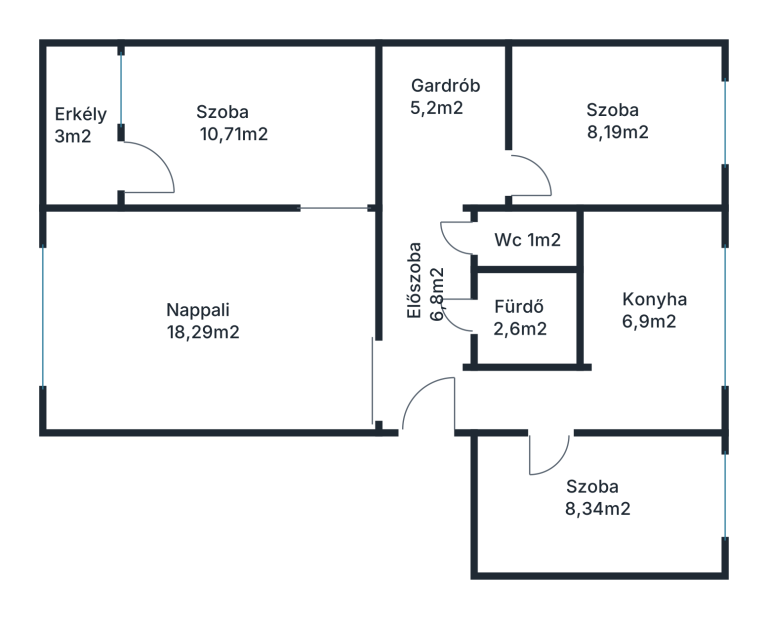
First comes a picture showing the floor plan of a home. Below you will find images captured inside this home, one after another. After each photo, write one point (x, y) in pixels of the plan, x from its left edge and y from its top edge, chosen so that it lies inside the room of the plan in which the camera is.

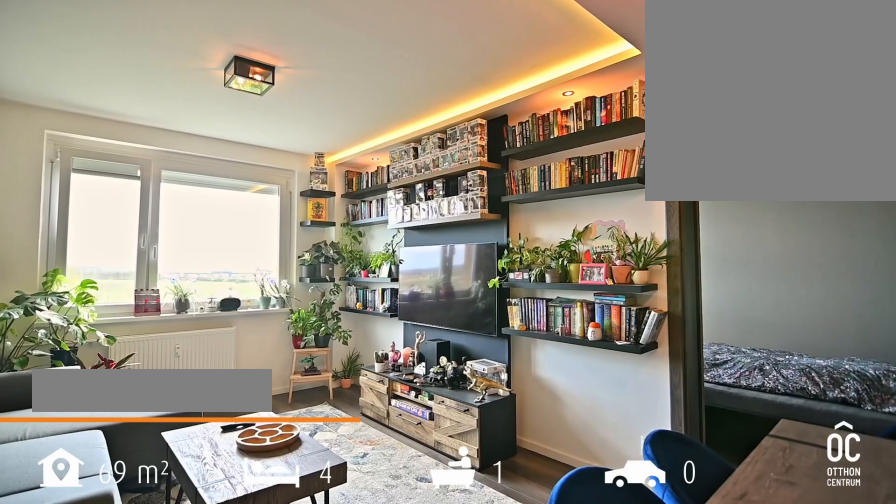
(203, 319)
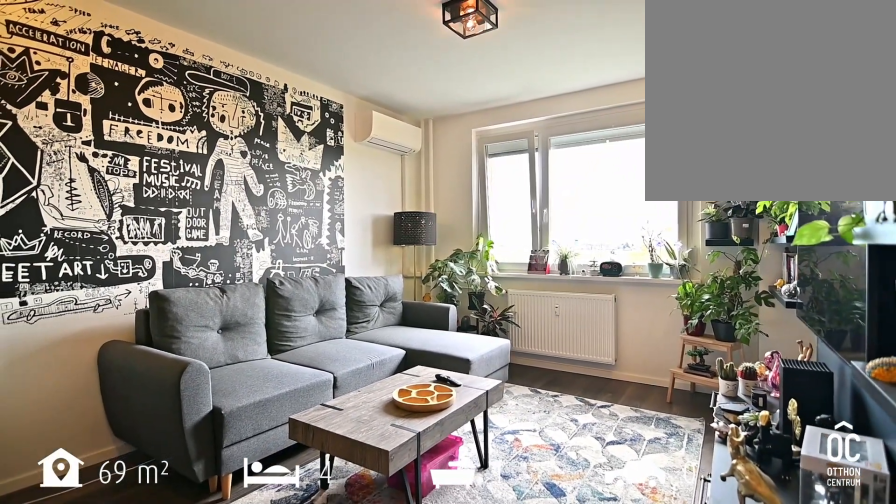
(203, 319)
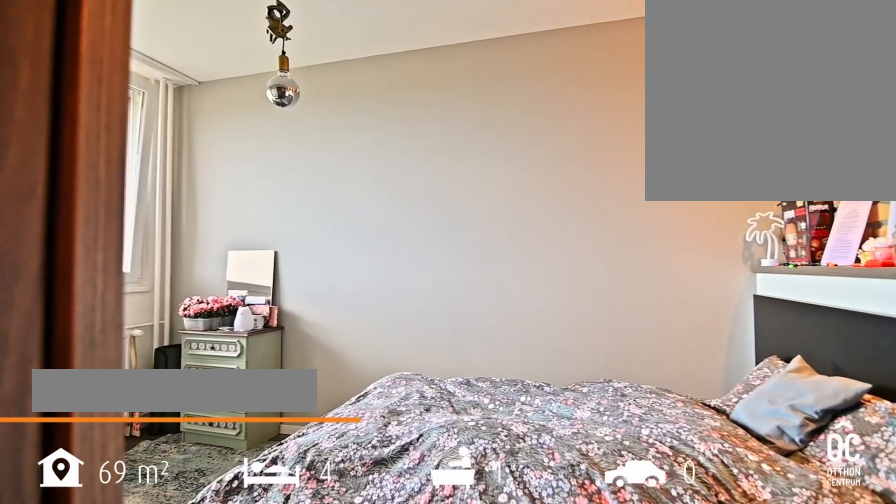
(240, 127)
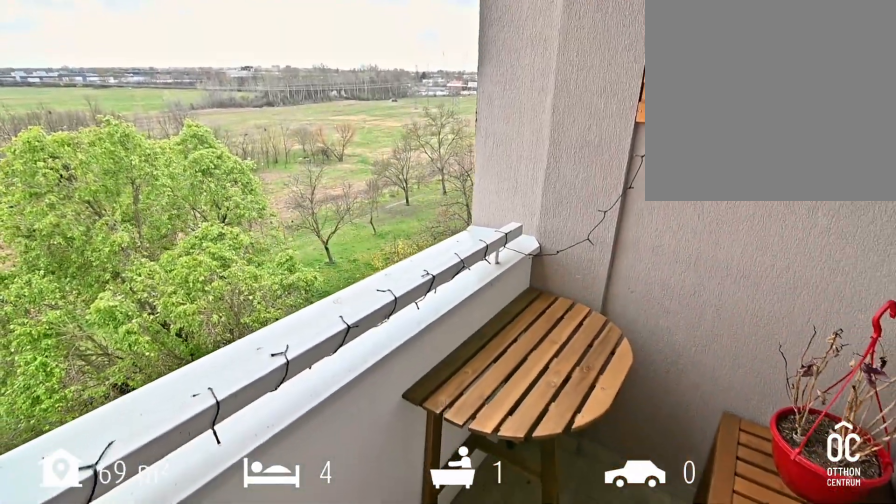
(82, 127)
